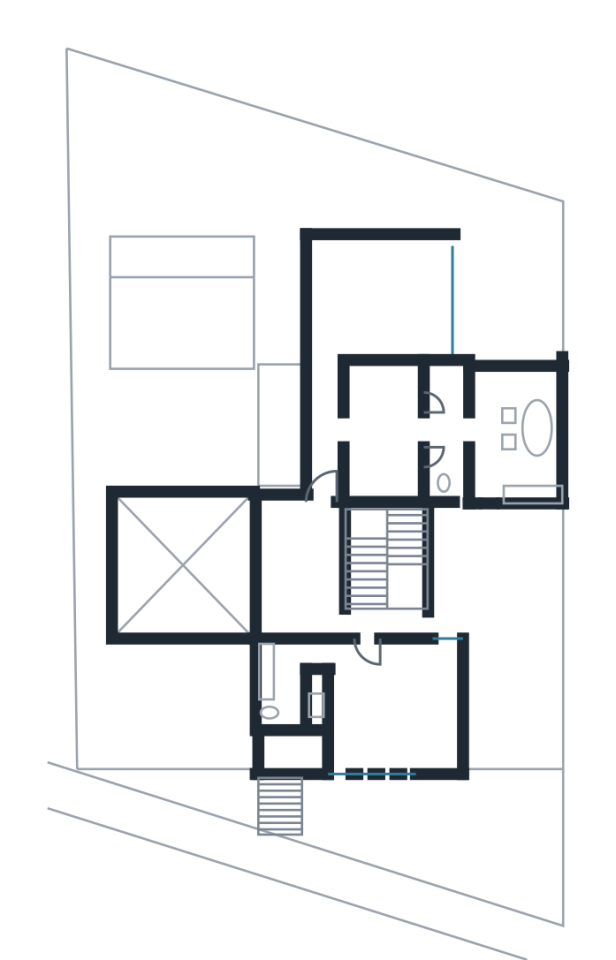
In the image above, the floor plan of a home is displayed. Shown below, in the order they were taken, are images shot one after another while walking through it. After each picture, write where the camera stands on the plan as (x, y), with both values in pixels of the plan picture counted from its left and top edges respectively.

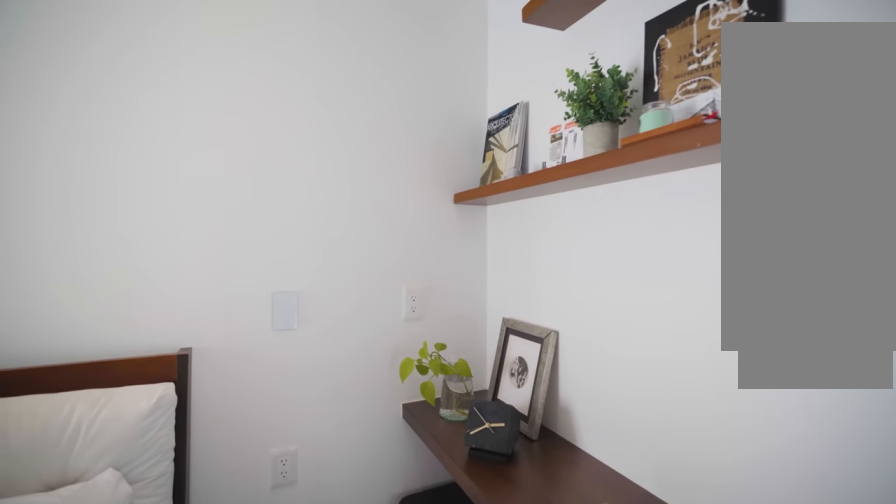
(417, 743)
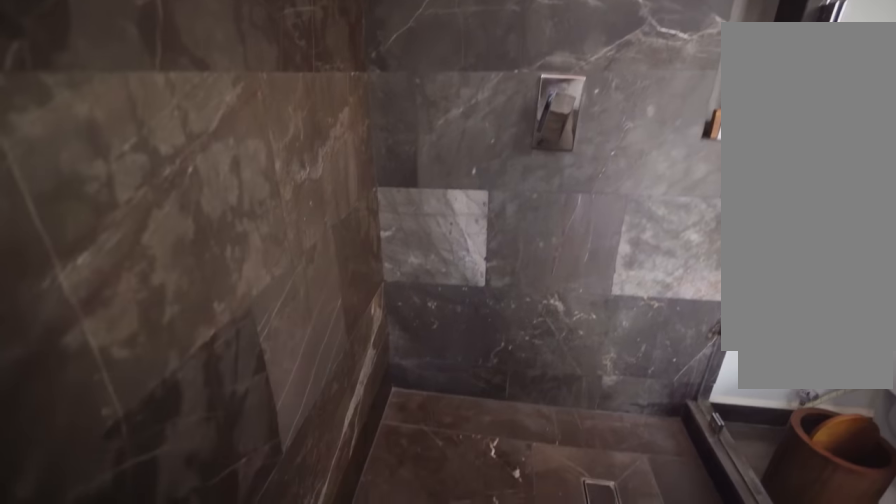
(279, 685)
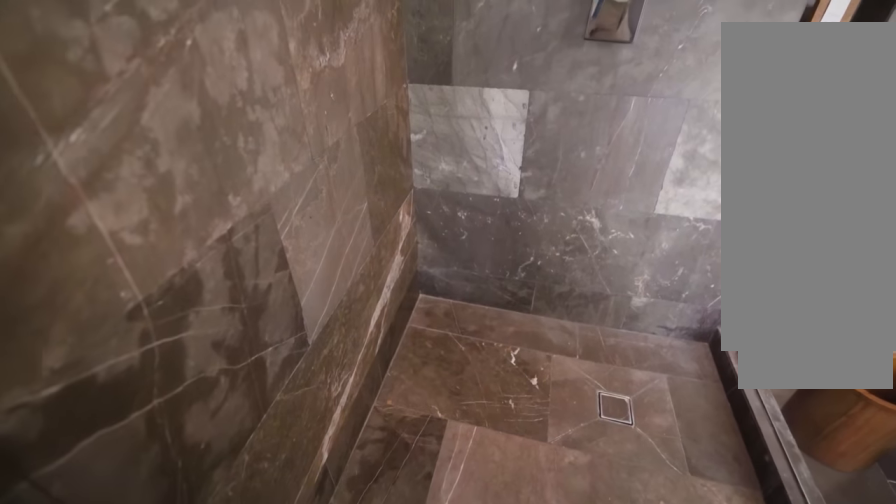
(279, 685)
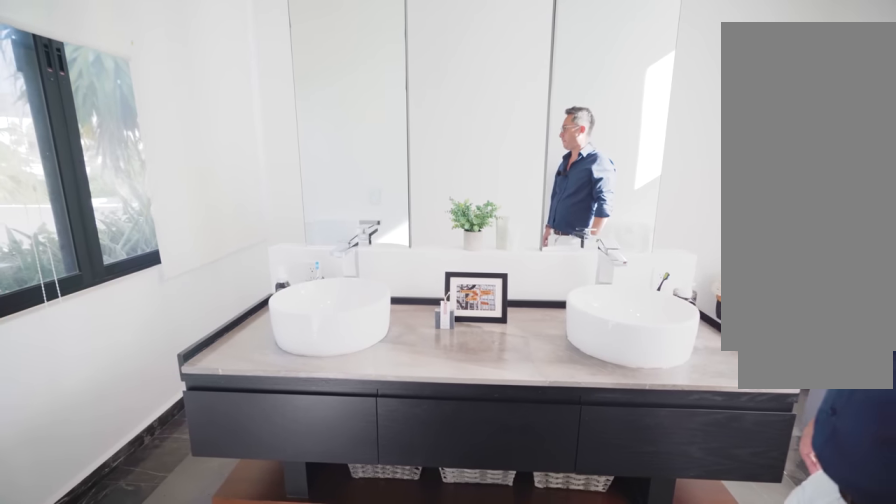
(474, 430)
